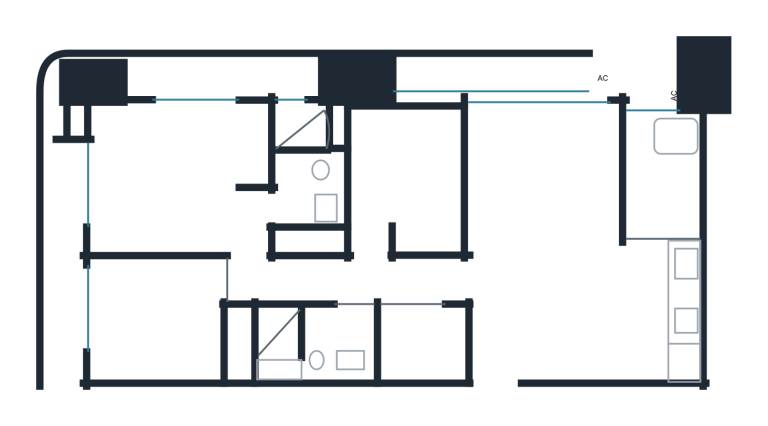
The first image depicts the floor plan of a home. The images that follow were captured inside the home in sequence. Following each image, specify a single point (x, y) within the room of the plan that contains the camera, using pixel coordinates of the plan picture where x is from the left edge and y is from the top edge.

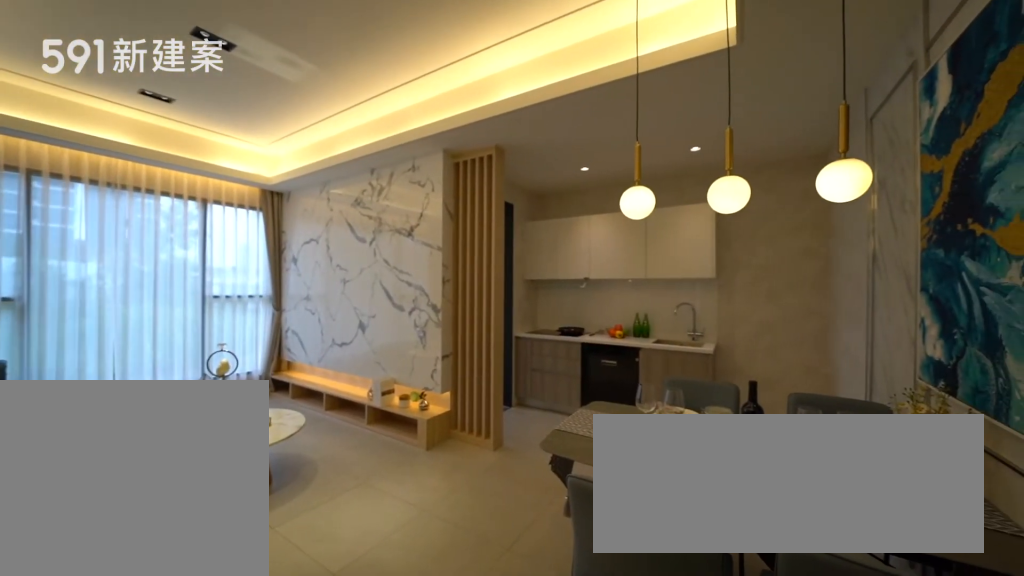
(581, 326)
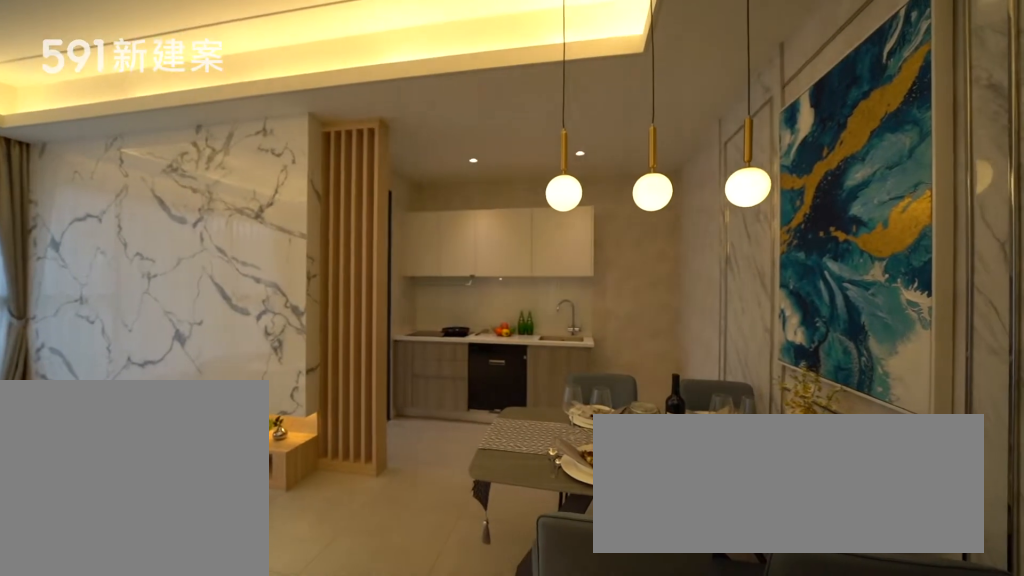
(581, 326)
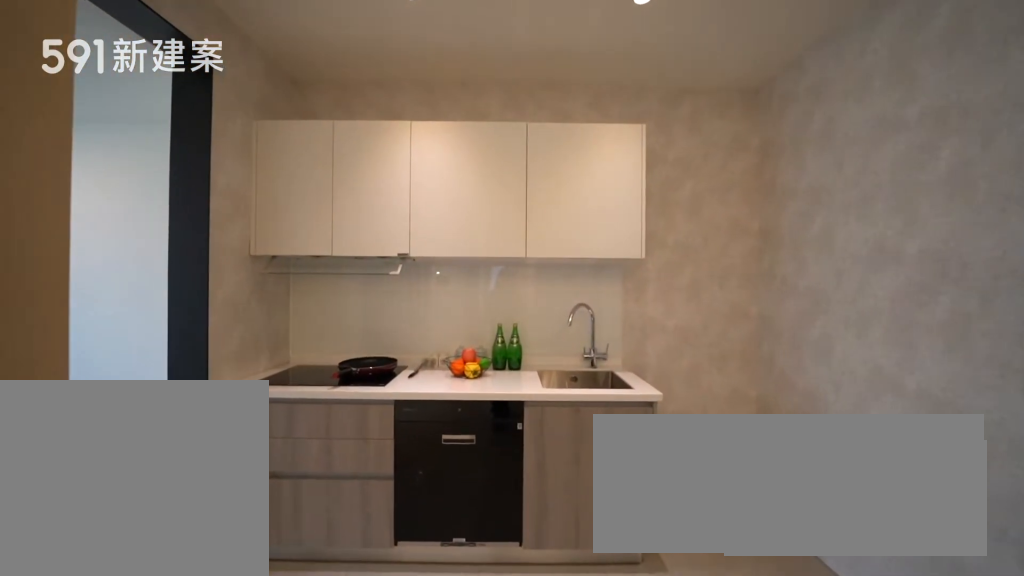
(664, 315)
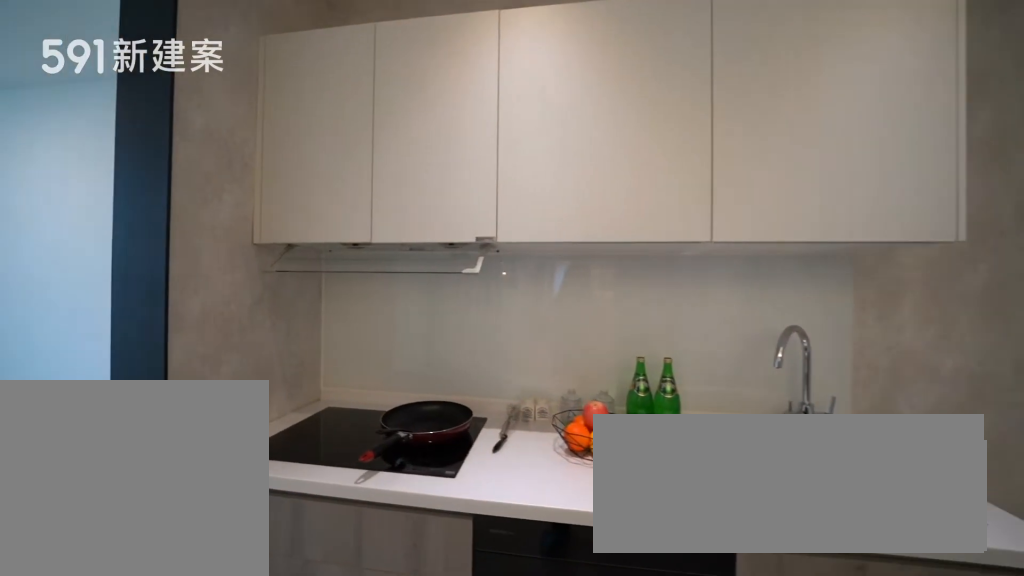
(664, 315)
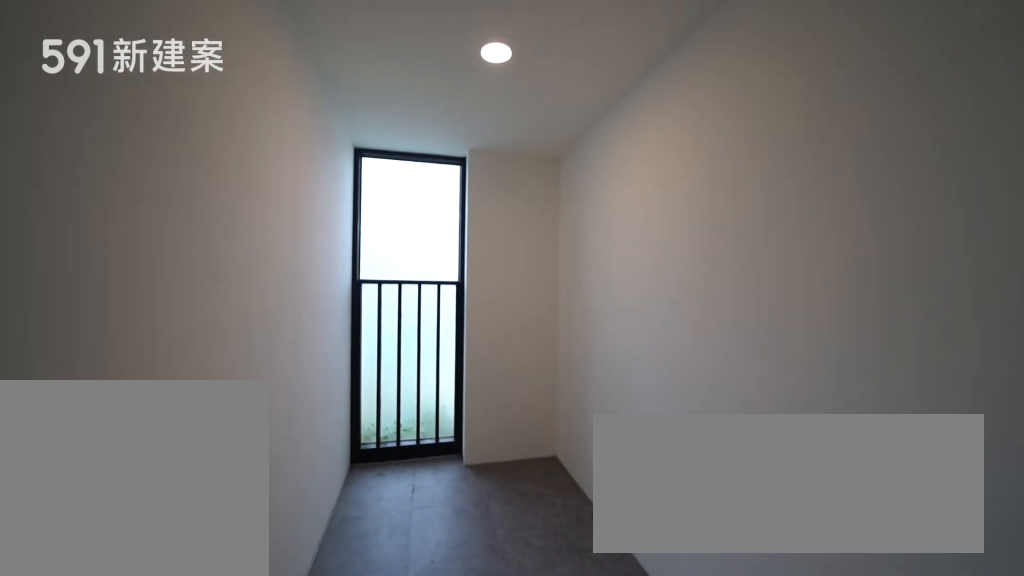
(665, 169)
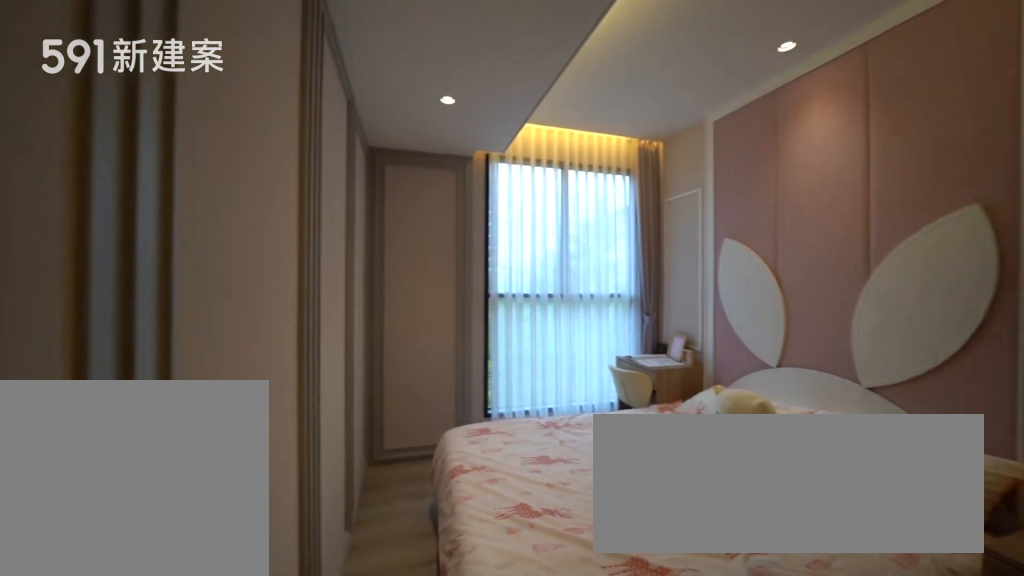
(410, 175)
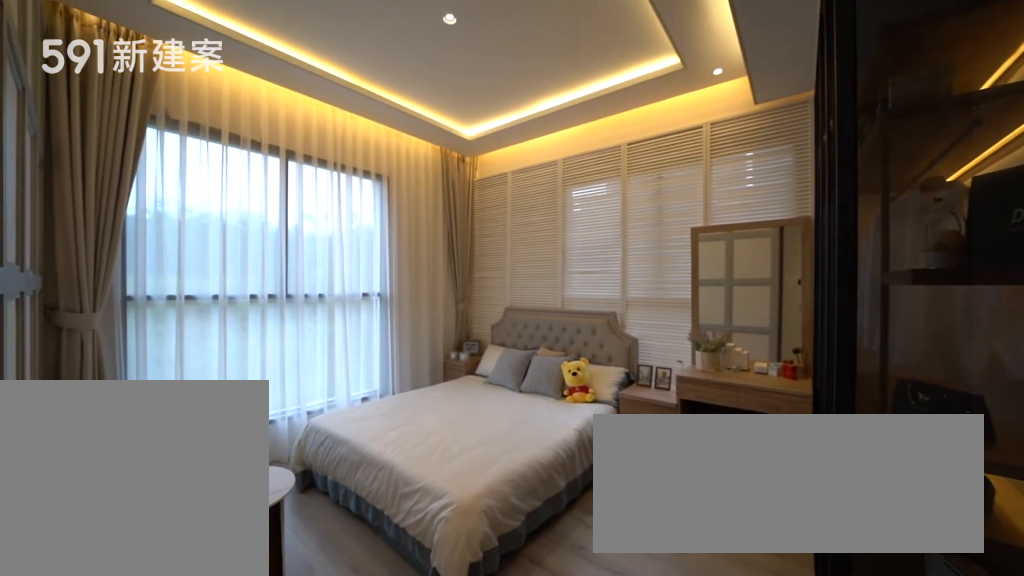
(177, 174)
